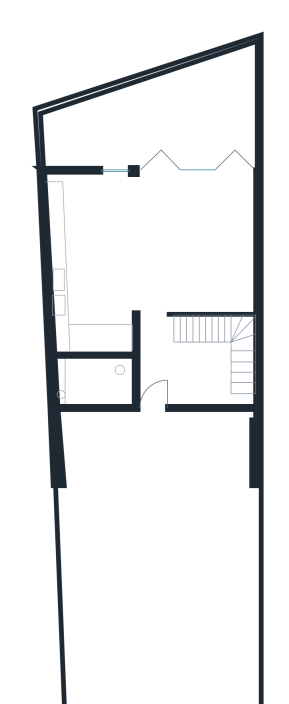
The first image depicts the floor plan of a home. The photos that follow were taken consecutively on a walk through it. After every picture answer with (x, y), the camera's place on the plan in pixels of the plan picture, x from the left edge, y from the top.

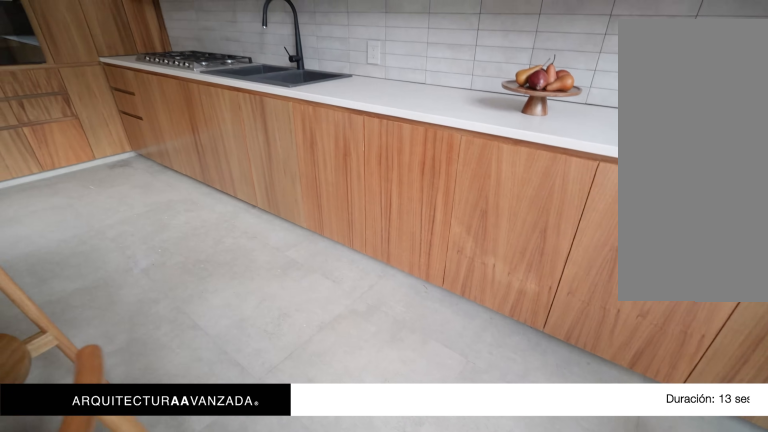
(97, 214)
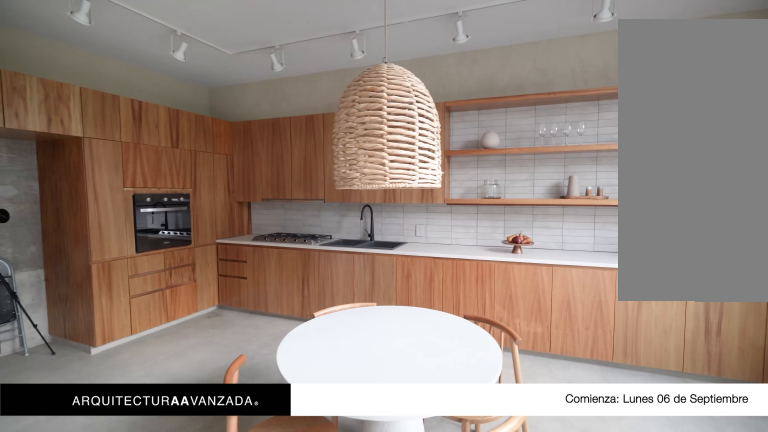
(124, 203)
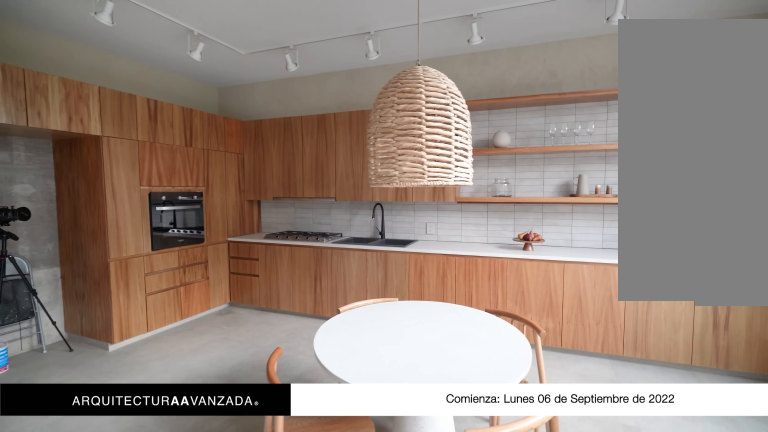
(131, 204)
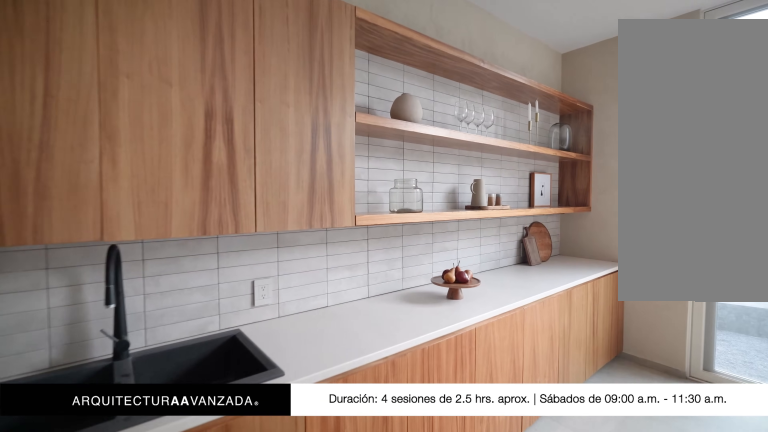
(78, 279)
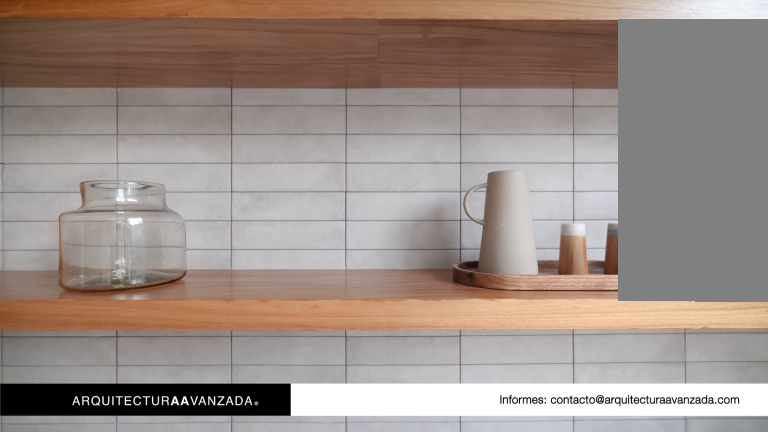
(75, 225)
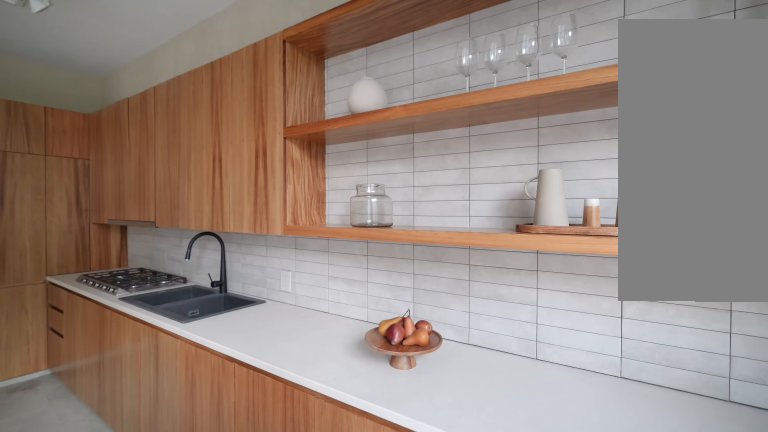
(81, 209)
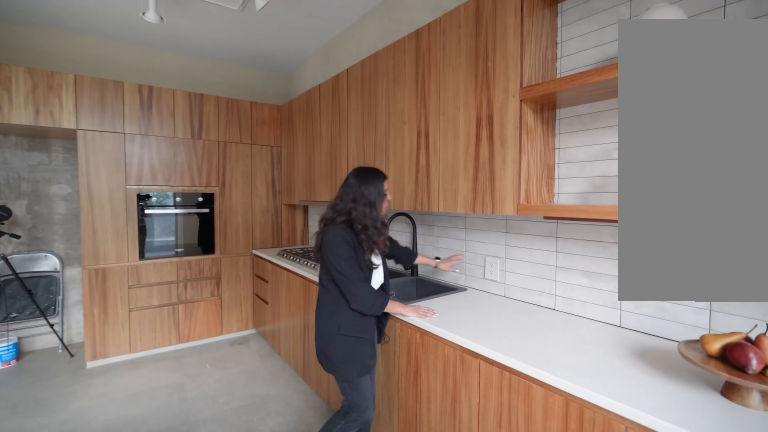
(81, 203)
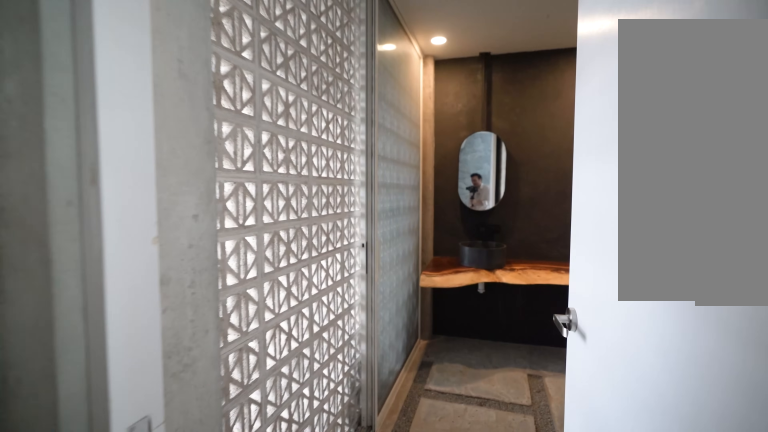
(137, 394)
